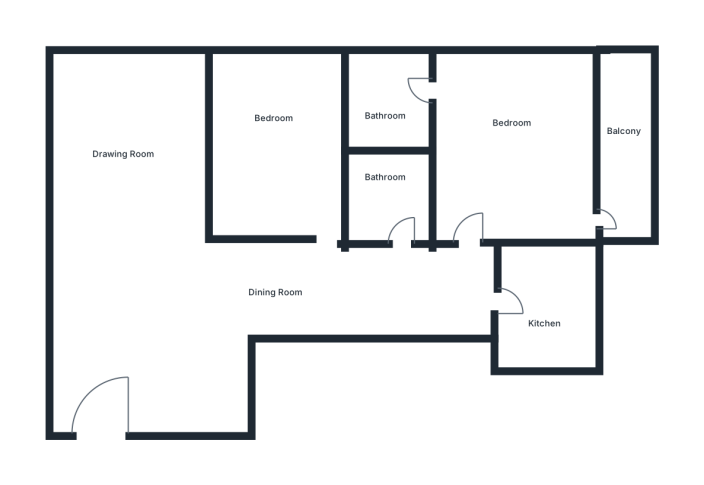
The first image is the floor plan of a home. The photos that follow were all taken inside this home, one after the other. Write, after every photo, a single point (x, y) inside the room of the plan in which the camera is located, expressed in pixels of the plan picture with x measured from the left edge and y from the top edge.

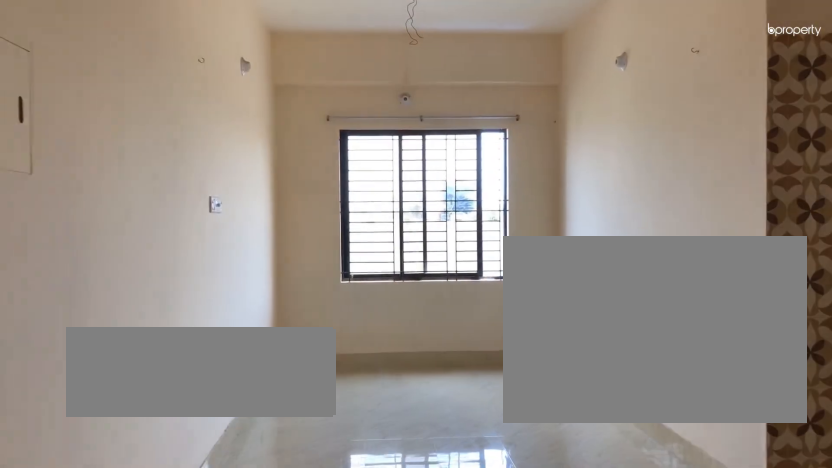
(155, 302)
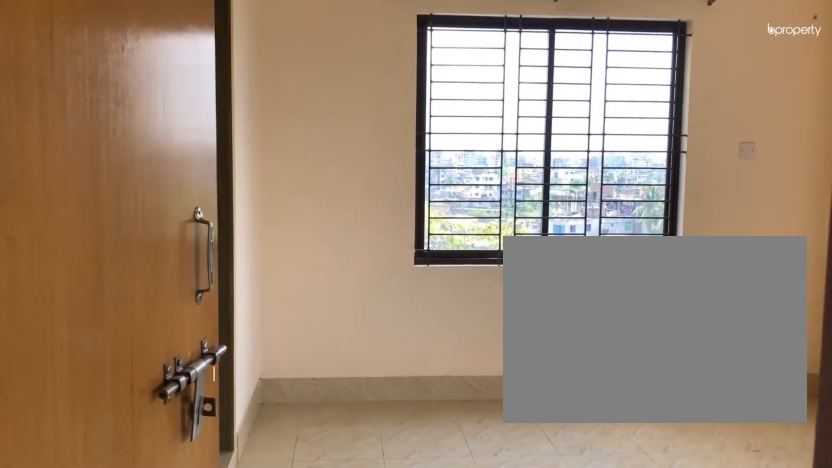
(514, 136)
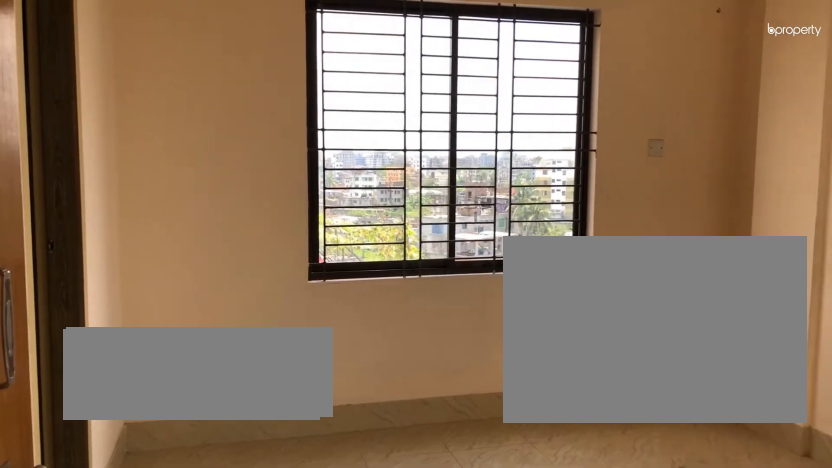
(514, 136)
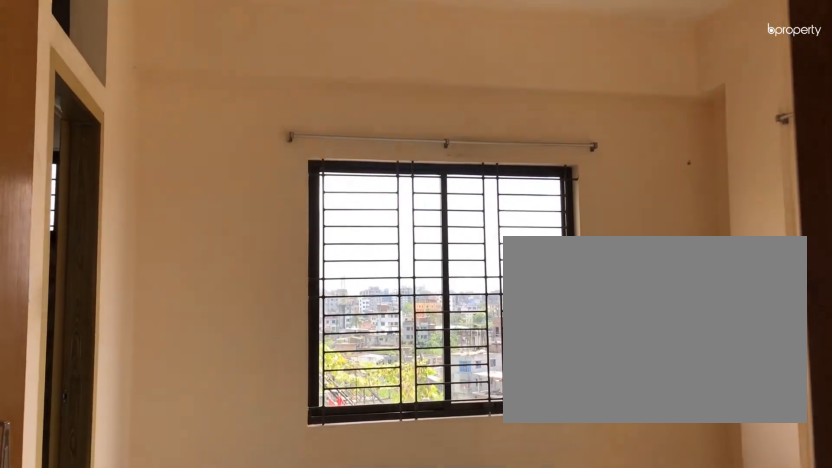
(514, 136)
